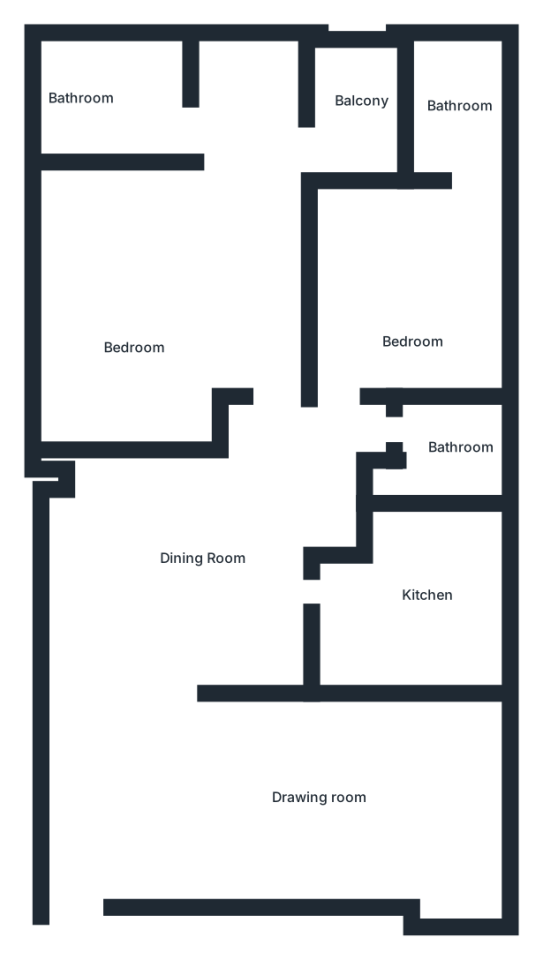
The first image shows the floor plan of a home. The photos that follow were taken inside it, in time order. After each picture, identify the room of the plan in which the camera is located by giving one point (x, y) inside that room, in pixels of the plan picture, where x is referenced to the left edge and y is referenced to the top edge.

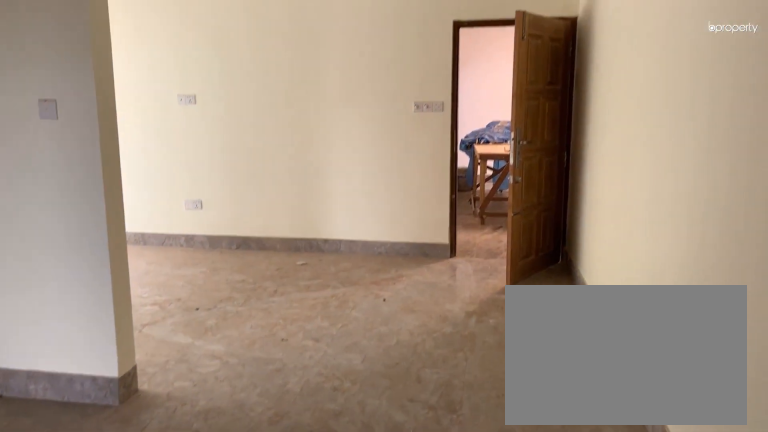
(213, 579)
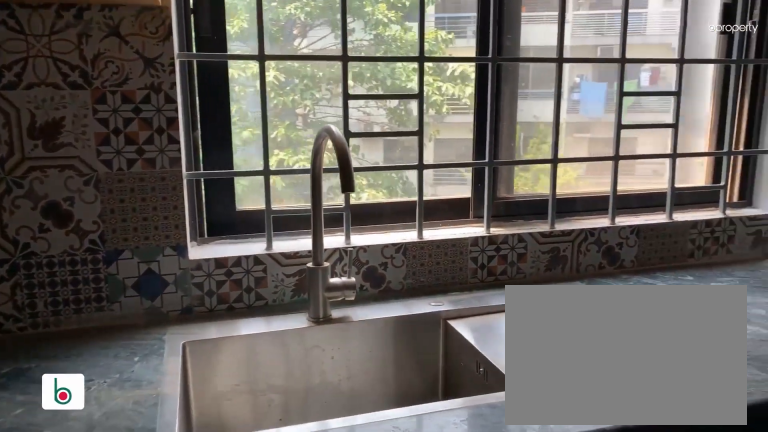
(427, 603)
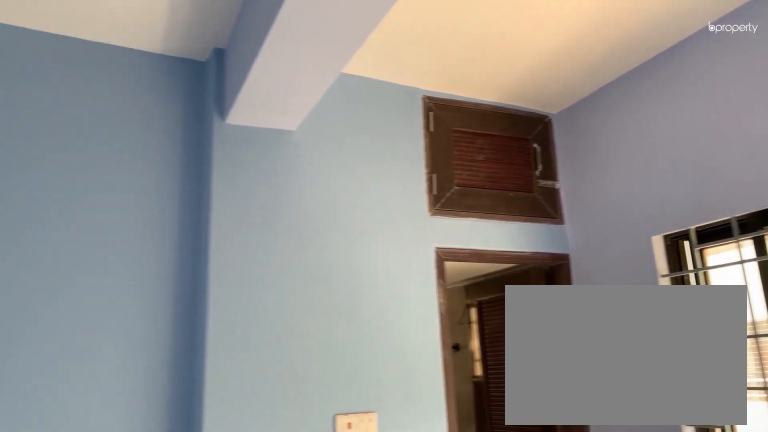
(413, 303)
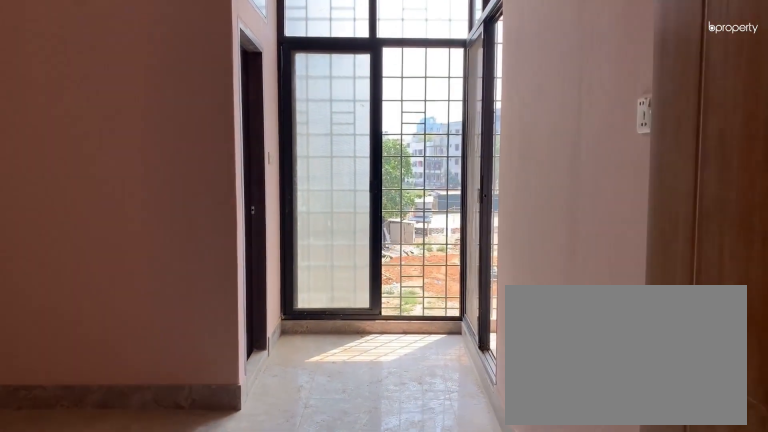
(132, 298)
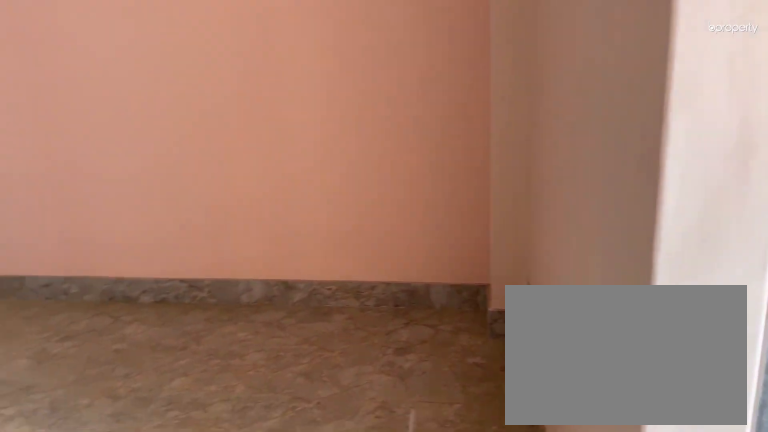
(132, 298)
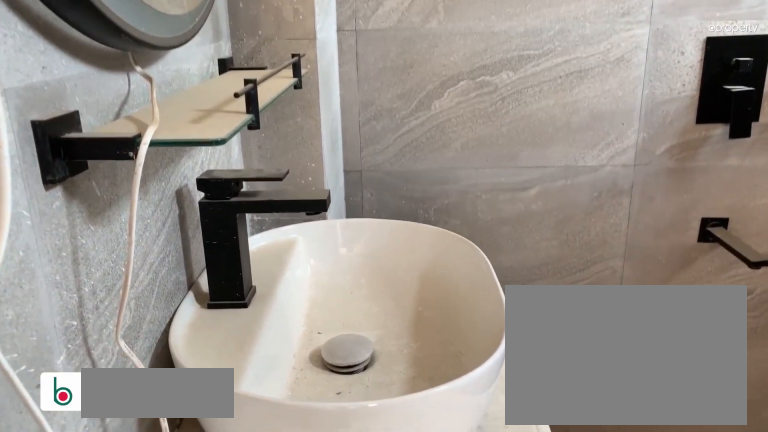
(91, 113)
